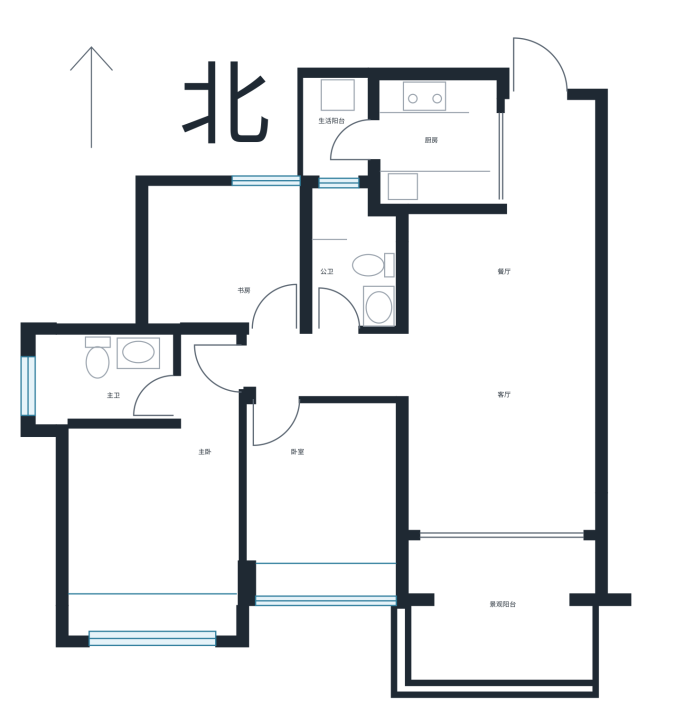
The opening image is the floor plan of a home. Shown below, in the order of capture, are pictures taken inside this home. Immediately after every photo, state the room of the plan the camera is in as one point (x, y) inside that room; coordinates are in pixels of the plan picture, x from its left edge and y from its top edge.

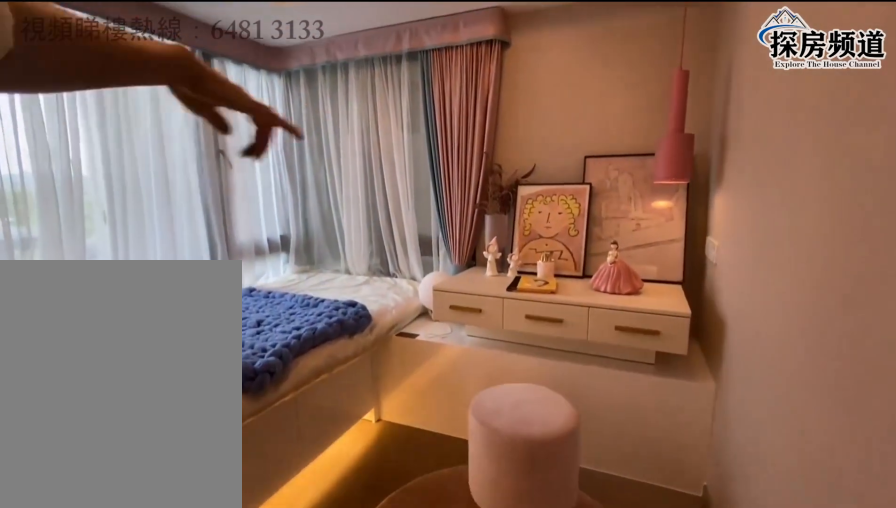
(237, 276)
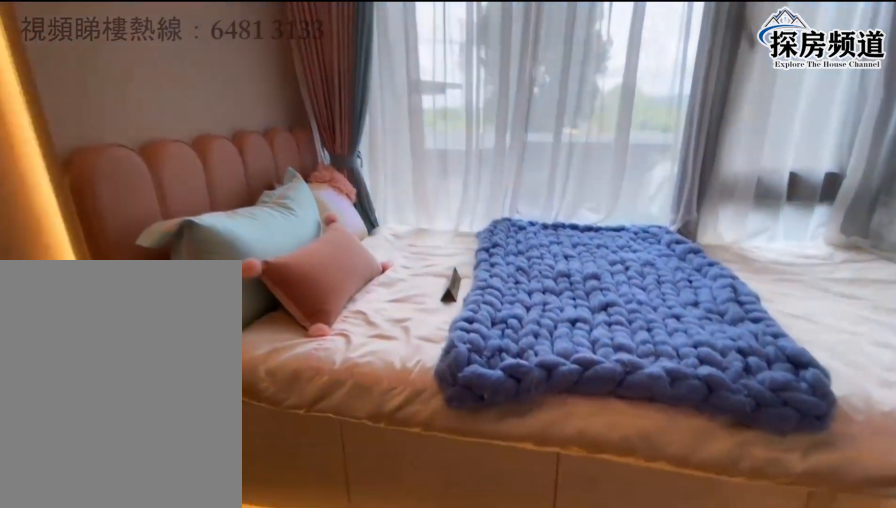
(236, 273)
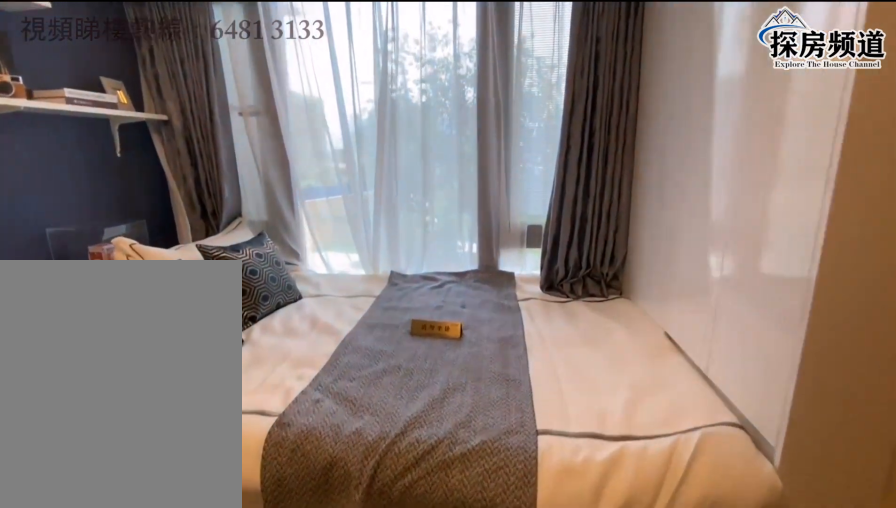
(329, 491)
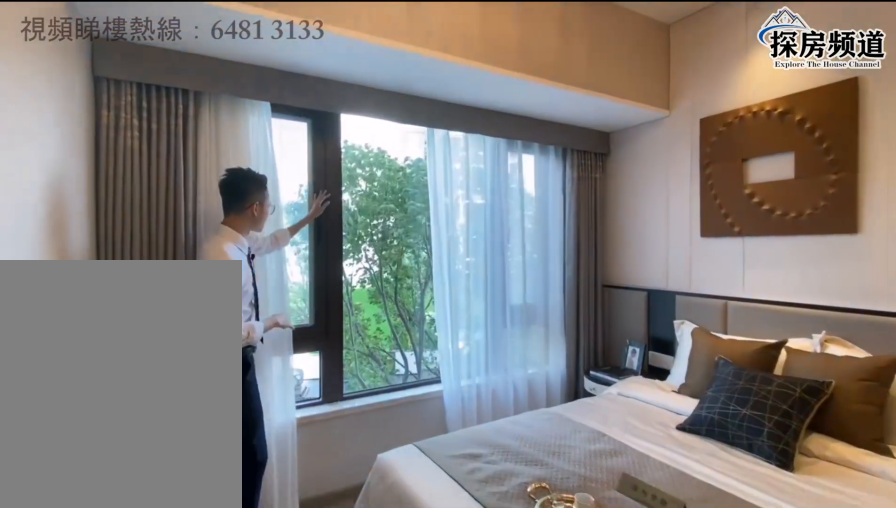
(138, 536)
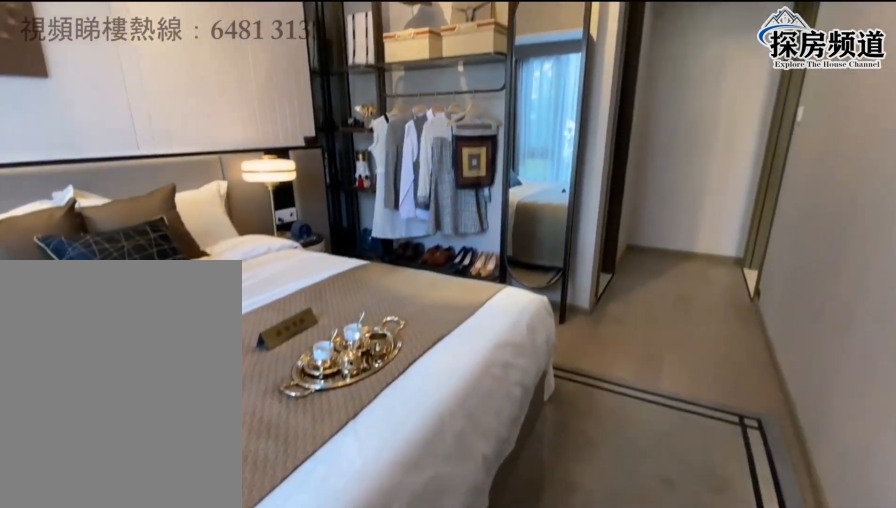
(139, 535)
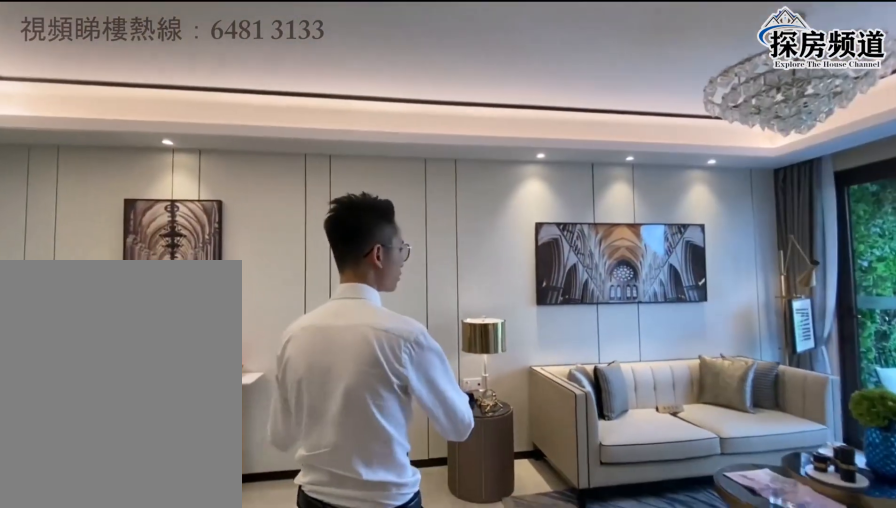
(520, 323)
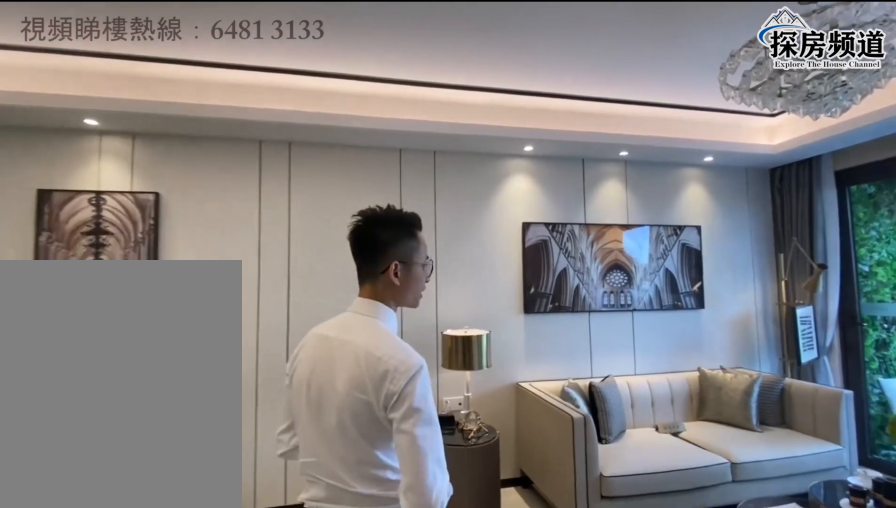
(519, 339)
